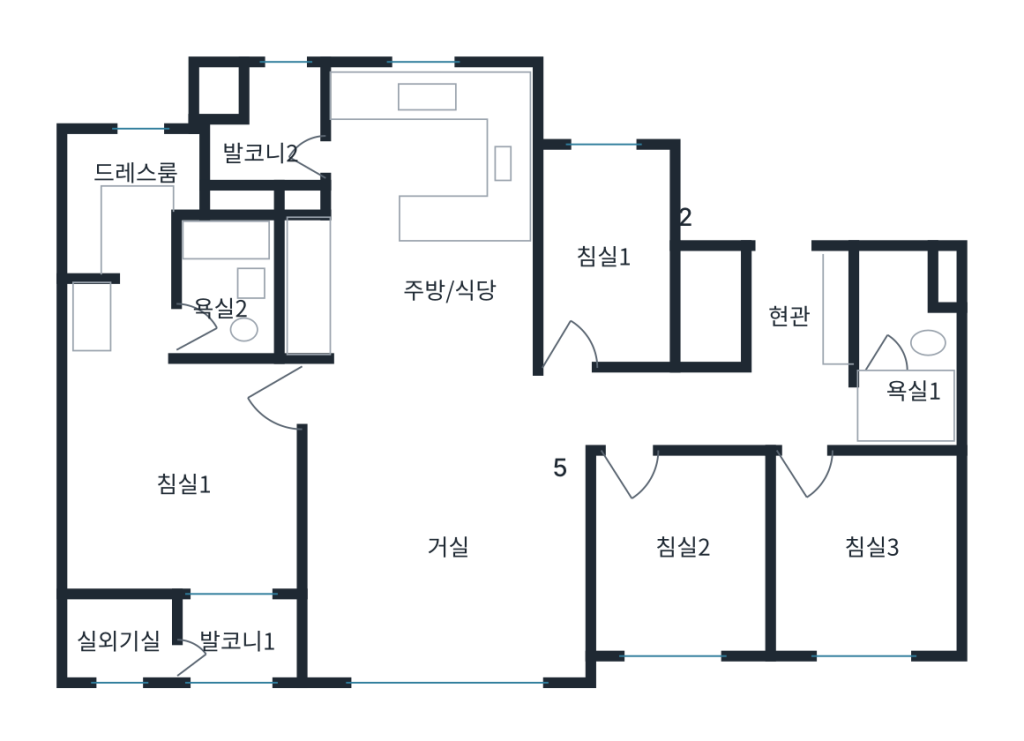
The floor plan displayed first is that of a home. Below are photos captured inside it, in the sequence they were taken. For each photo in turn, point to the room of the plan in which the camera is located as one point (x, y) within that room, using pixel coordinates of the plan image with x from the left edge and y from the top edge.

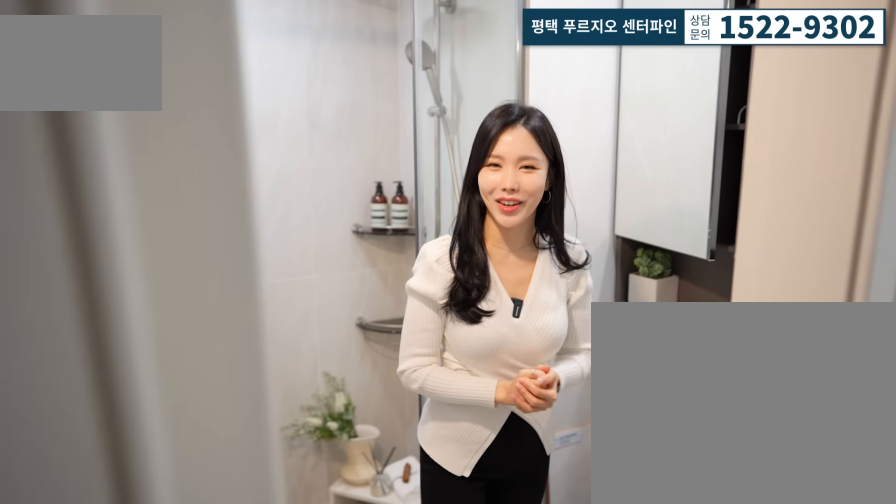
(890, 381)
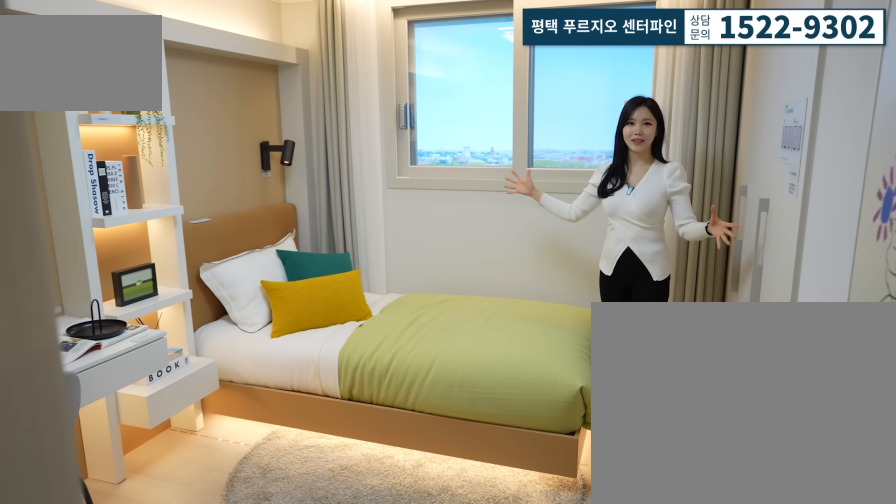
(870, 559)
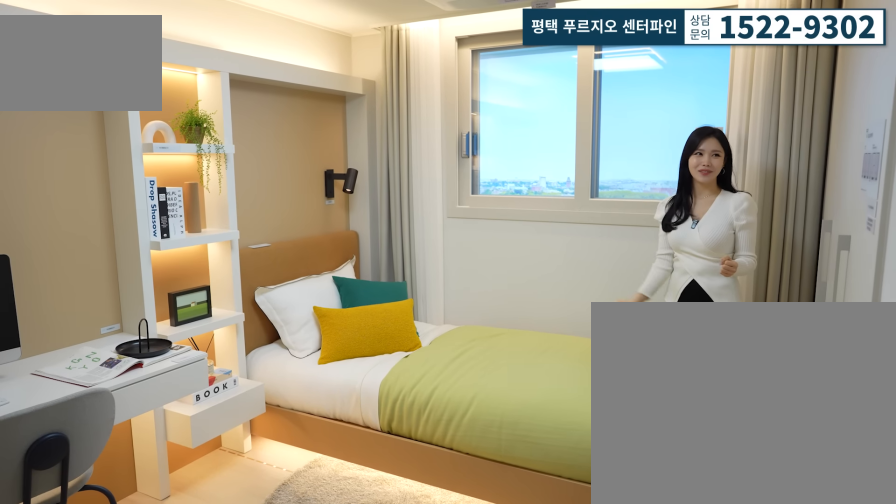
(871, 560)
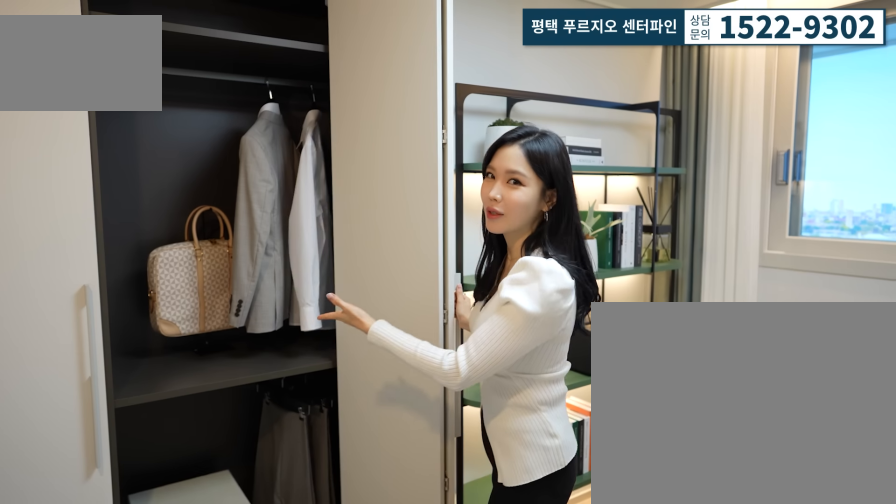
(686, 578)
